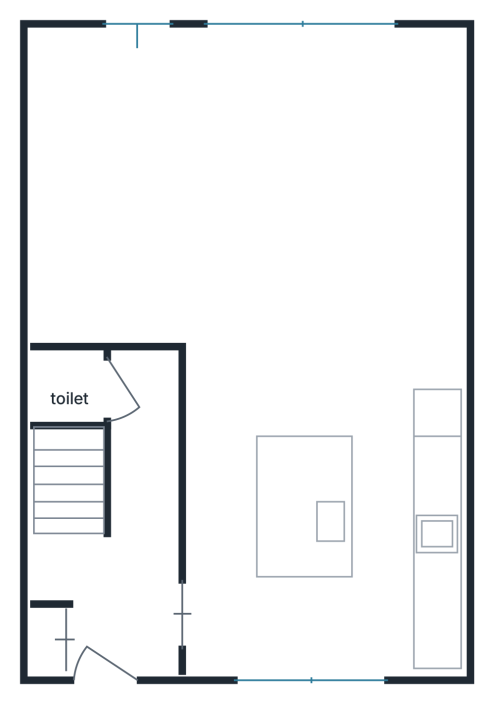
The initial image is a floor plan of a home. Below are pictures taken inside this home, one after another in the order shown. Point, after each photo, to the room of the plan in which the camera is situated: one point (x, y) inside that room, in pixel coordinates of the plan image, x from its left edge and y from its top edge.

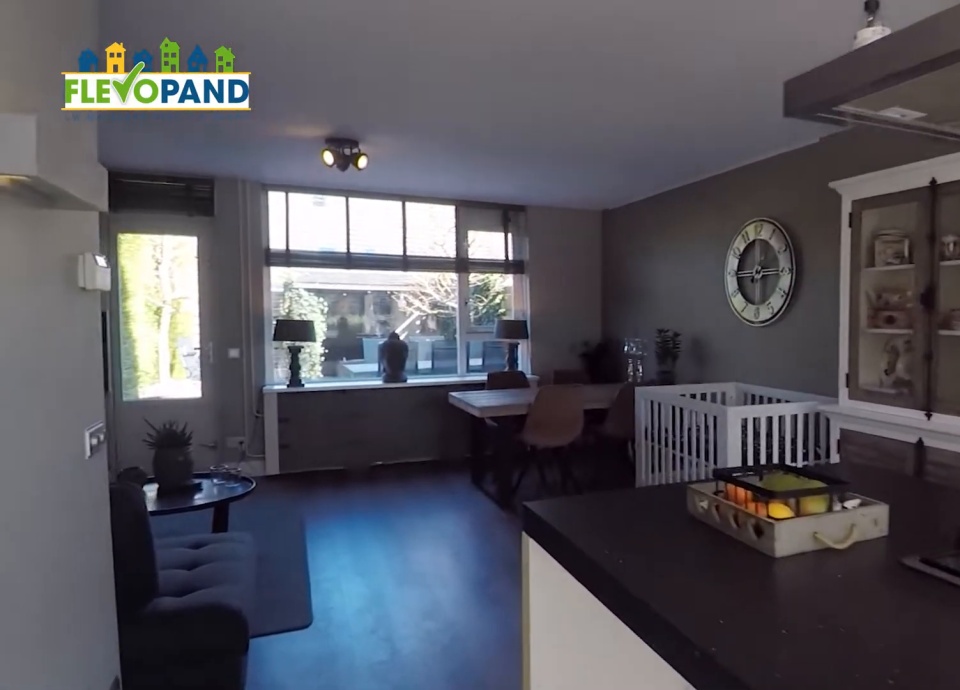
(325, 527)
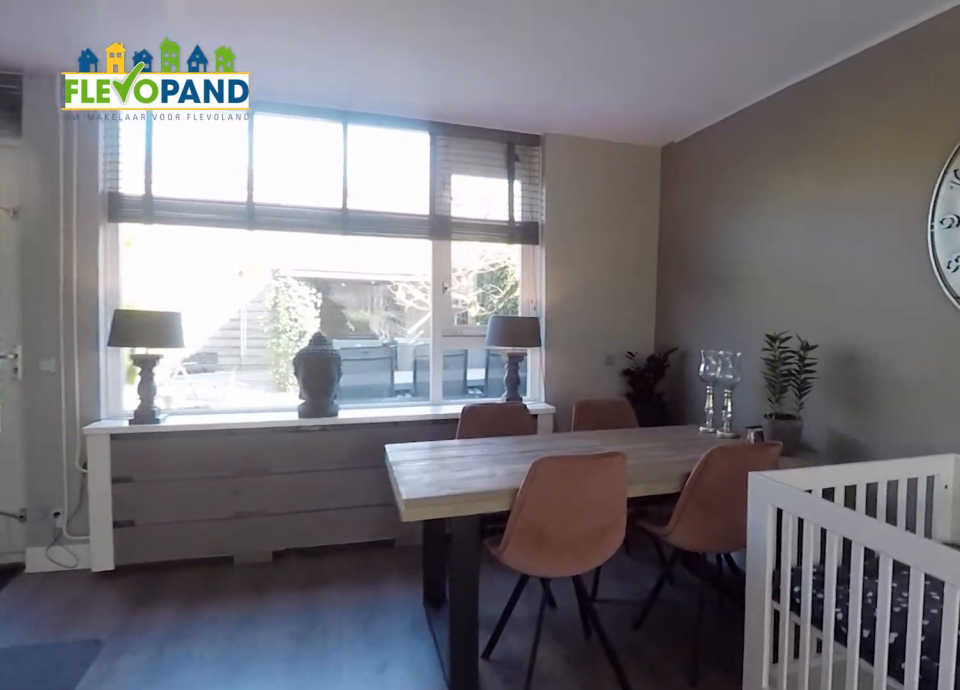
(228, 156)
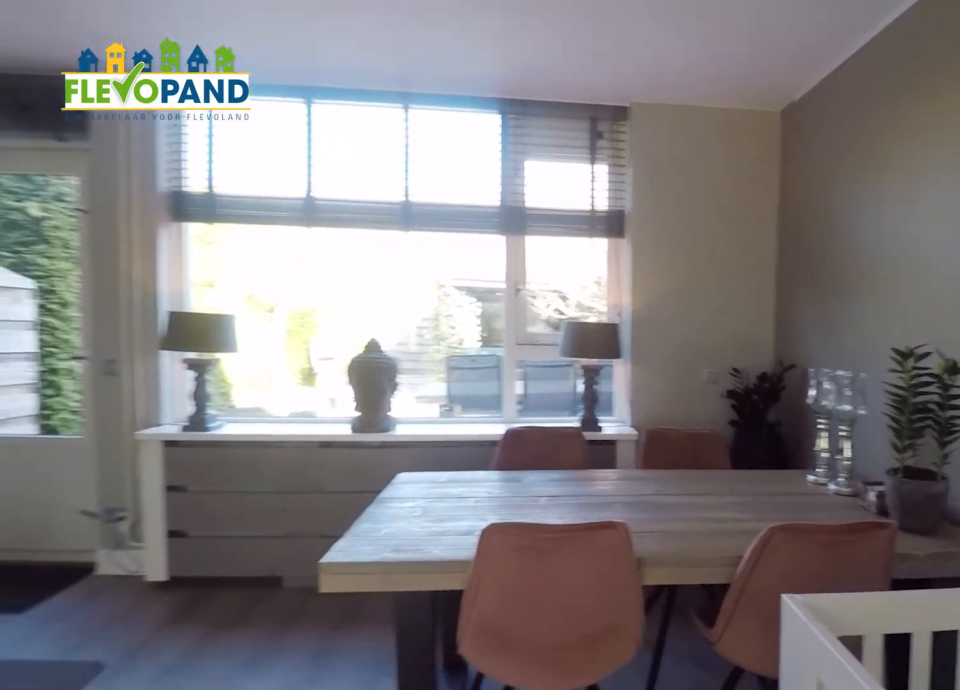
(228, 156)
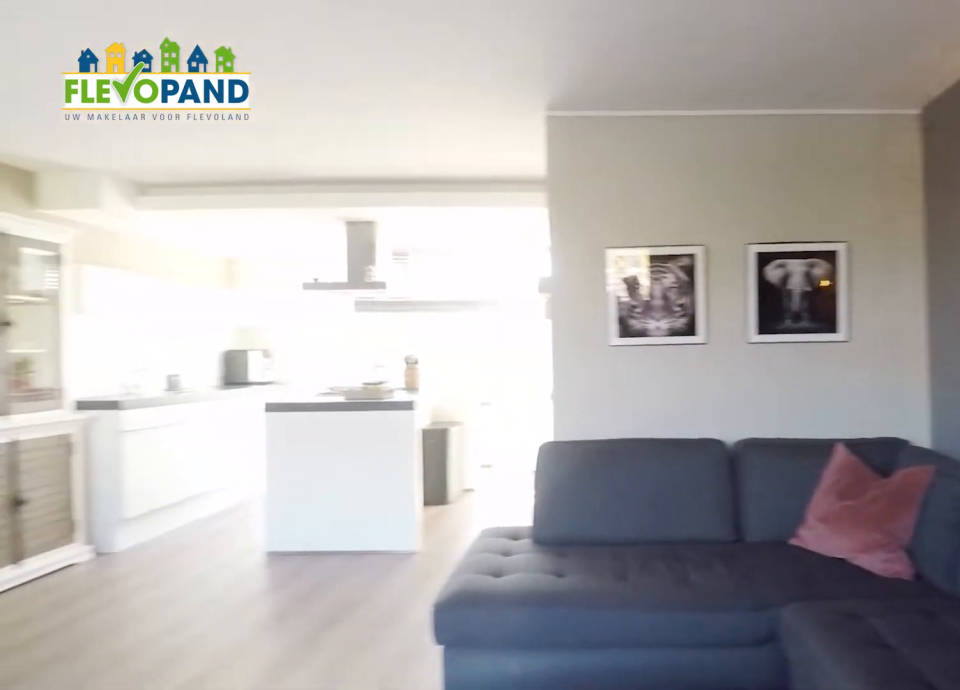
(228, 156)
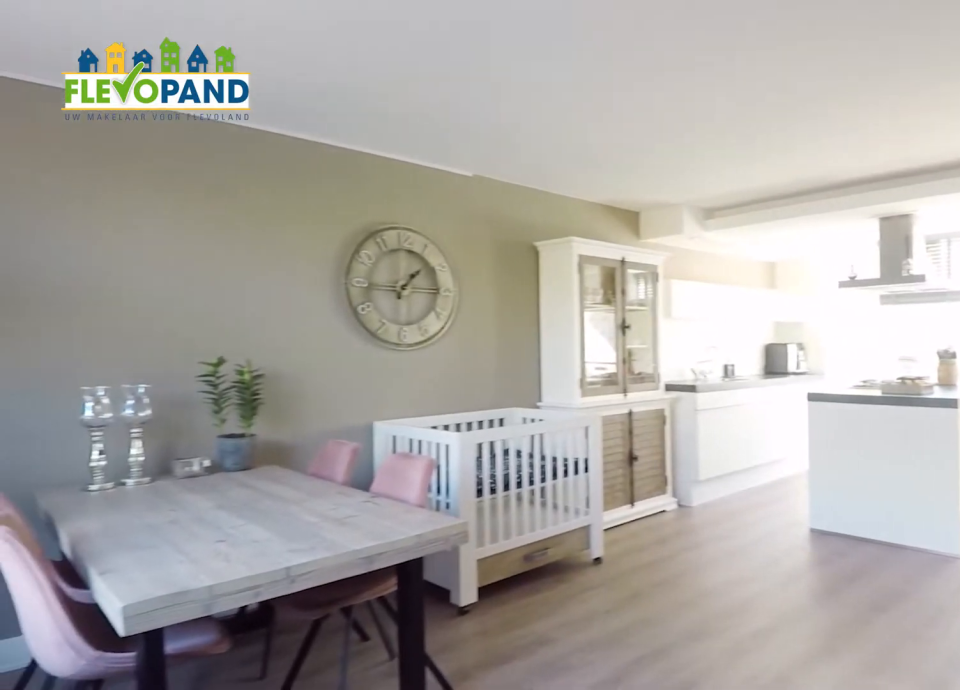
(228, 156)
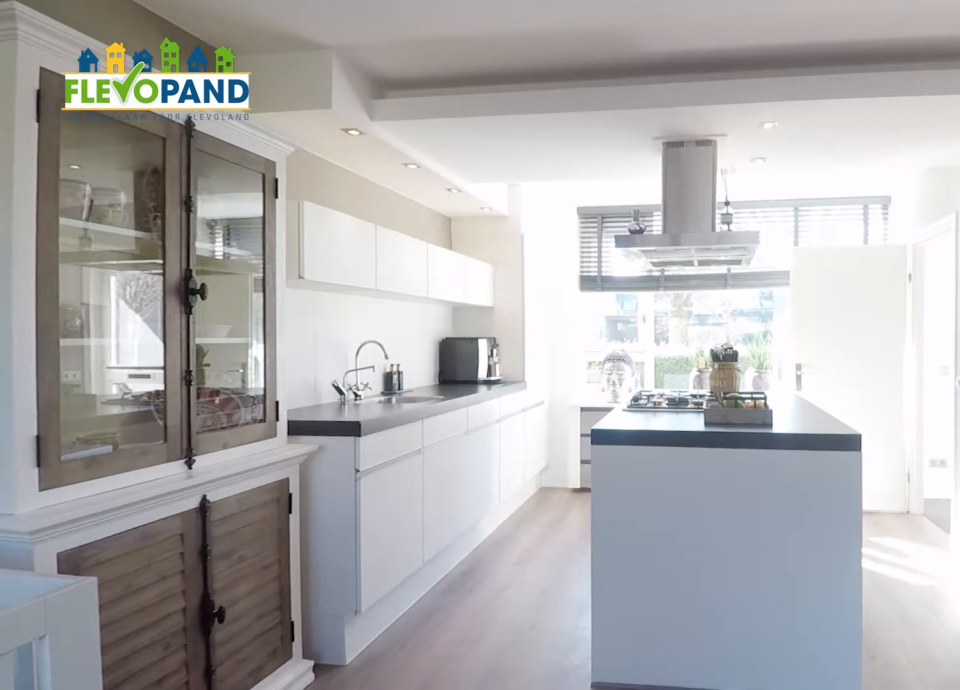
(324, 527)
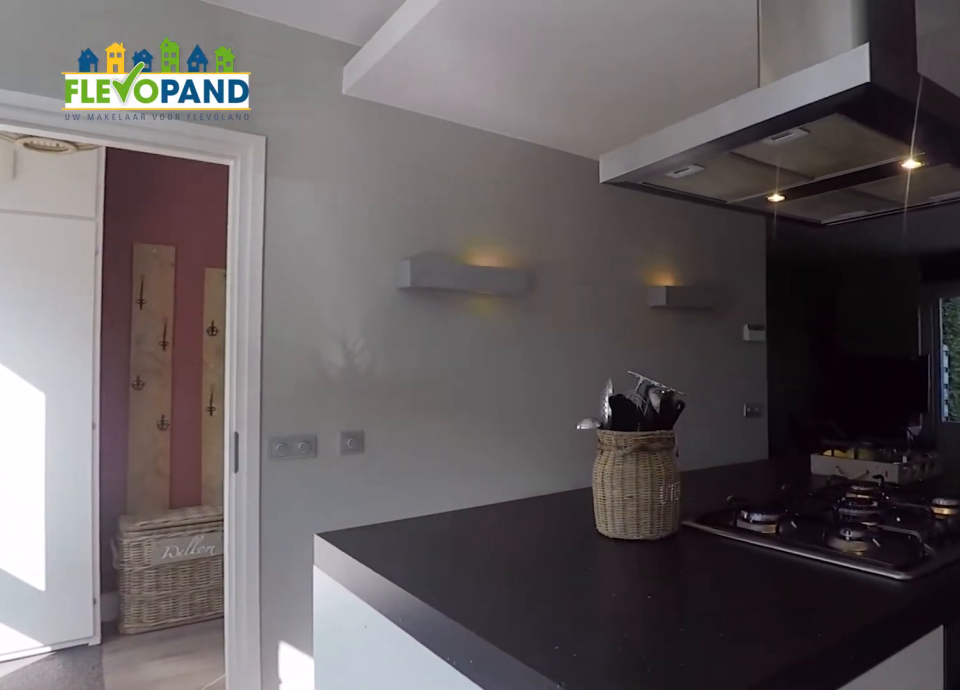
(324, 527)
